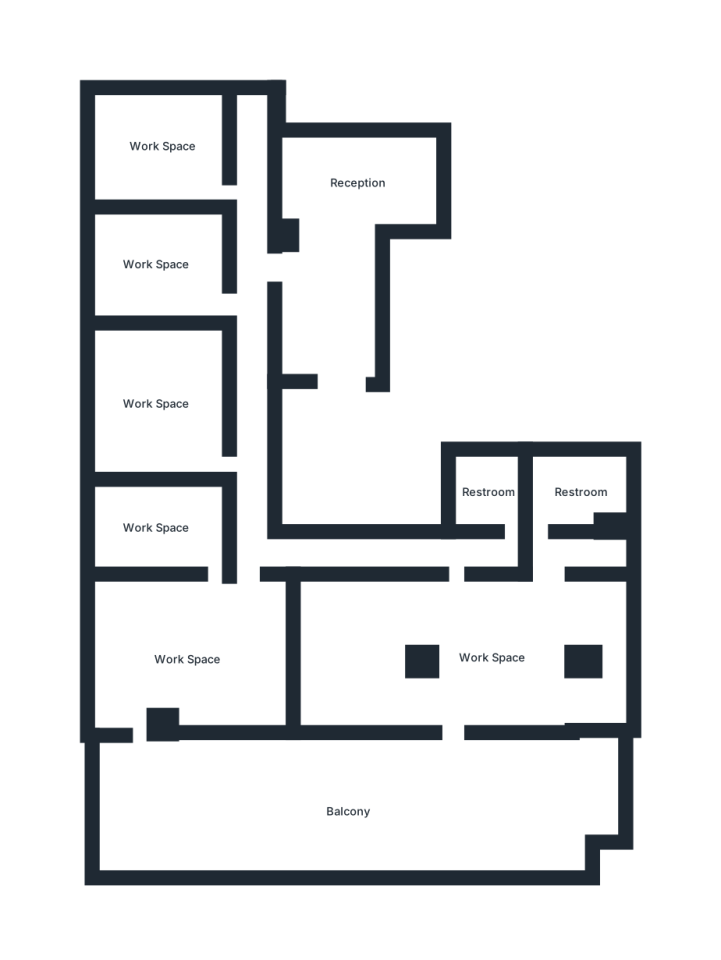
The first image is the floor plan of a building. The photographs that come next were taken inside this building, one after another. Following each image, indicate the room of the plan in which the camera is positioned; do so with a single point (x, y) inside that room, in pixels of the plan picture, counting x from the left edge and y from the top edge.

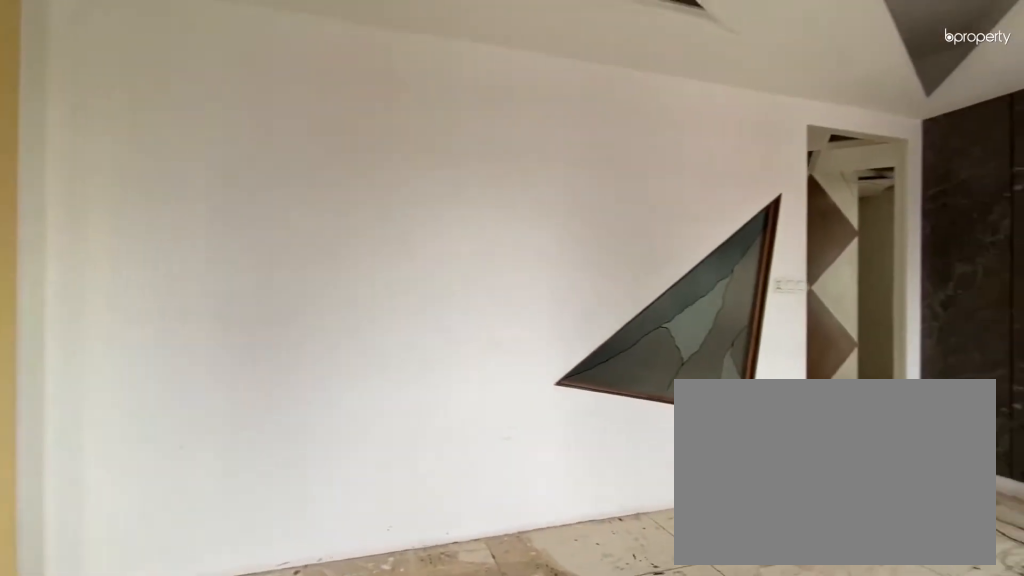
(157, 405)
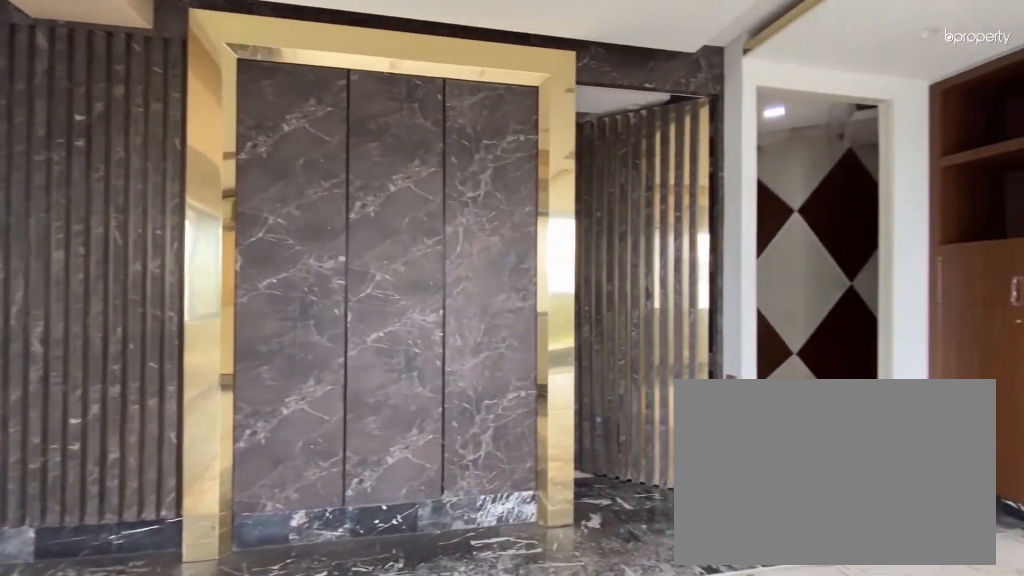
(187, 660)
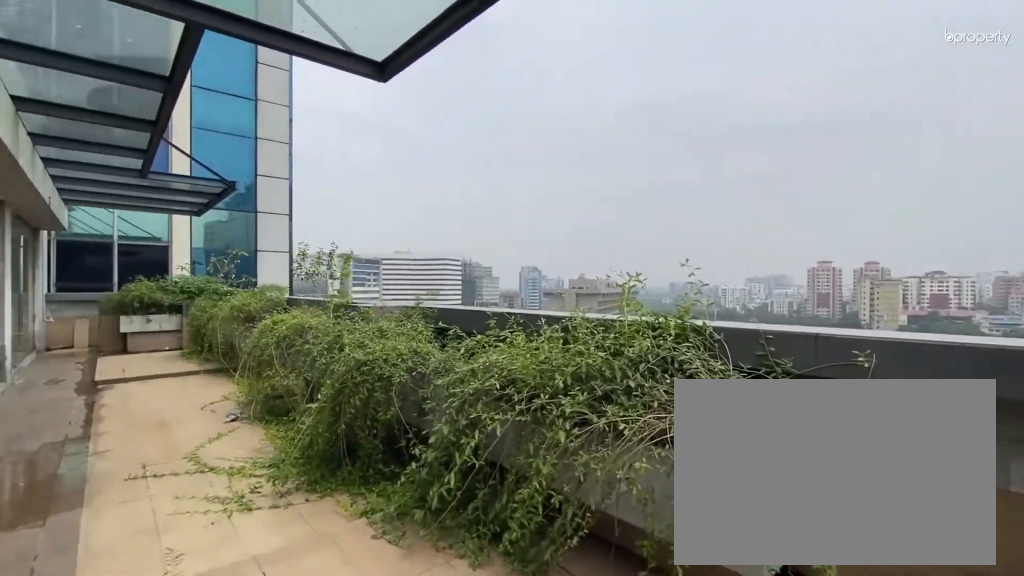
(201, 820)
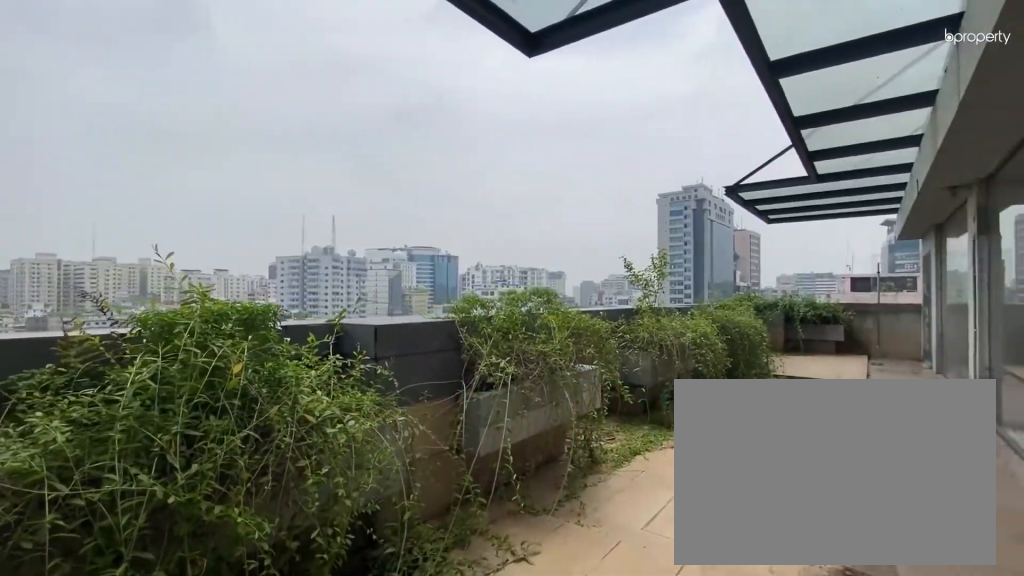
(421, 820)
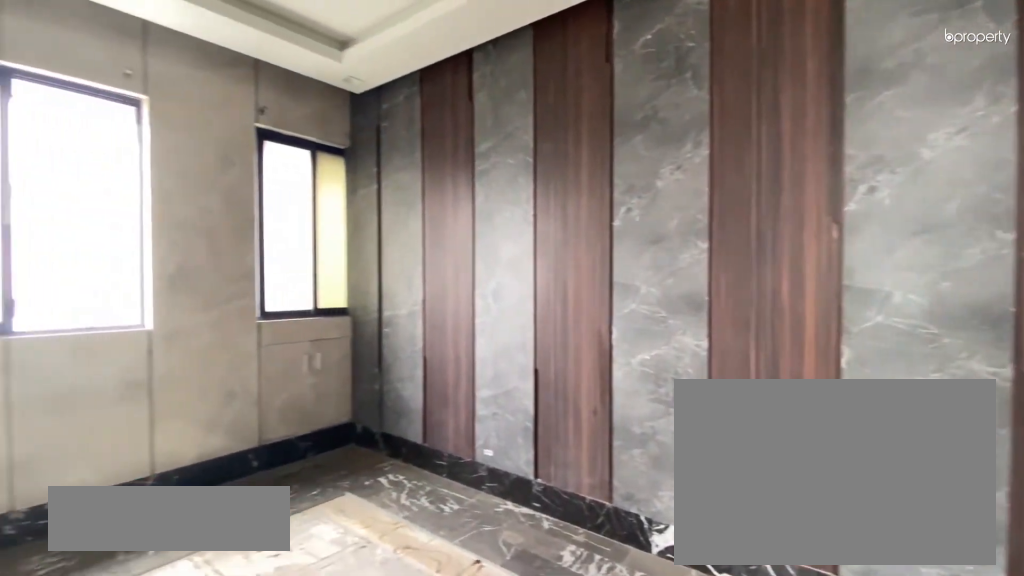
(154, 528)
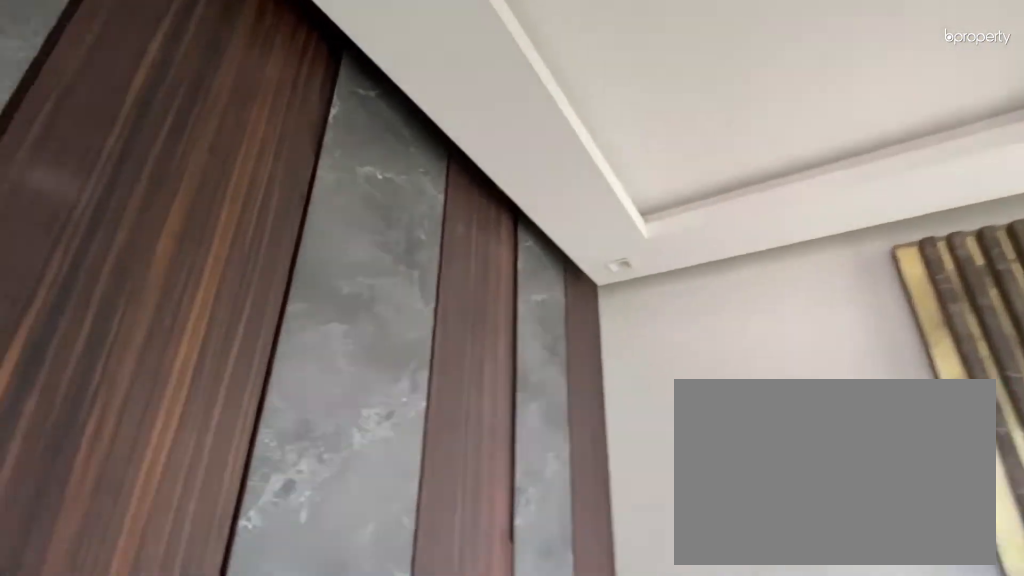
(154, 528)
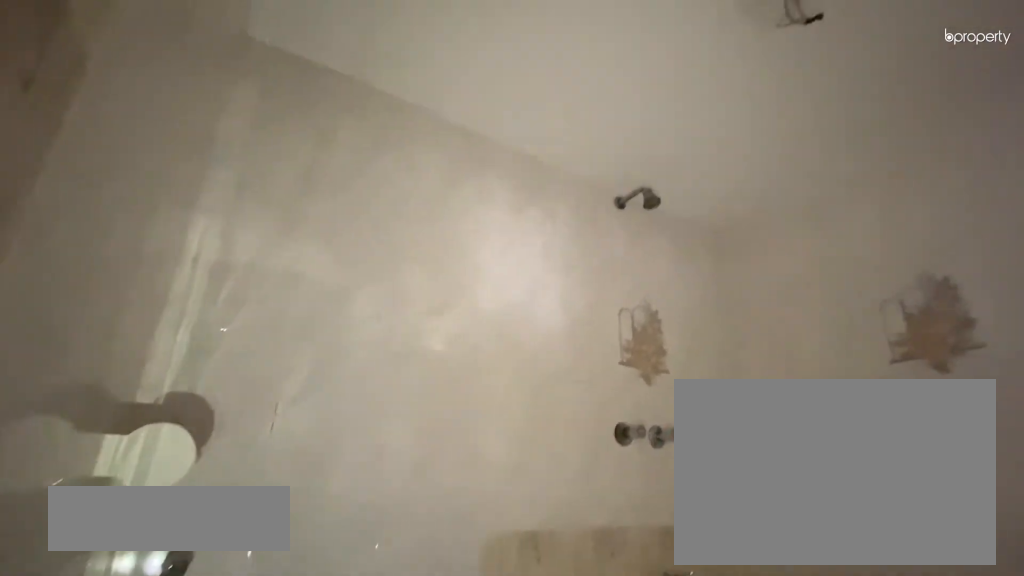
(493, 495)
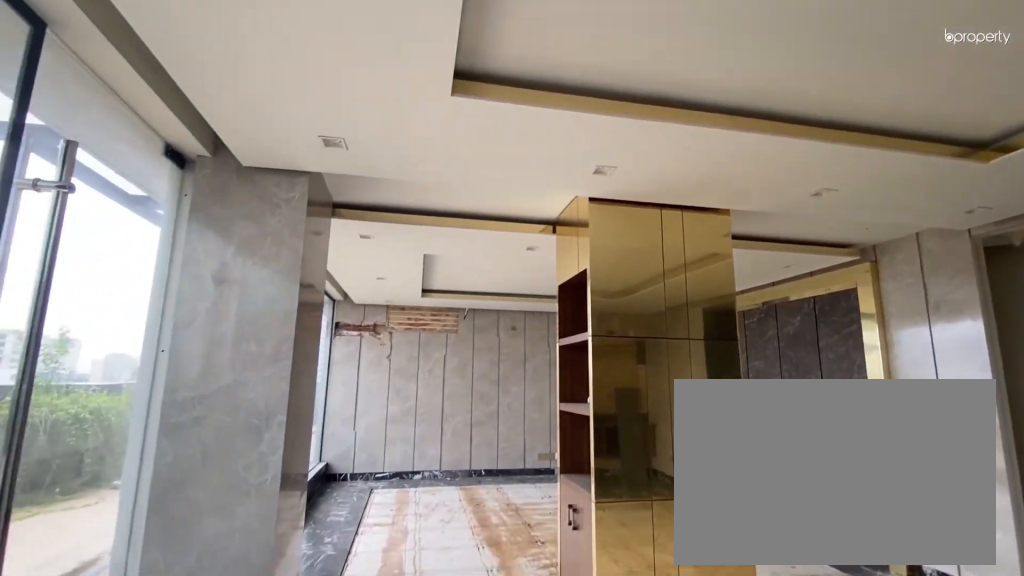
(471, 651)
